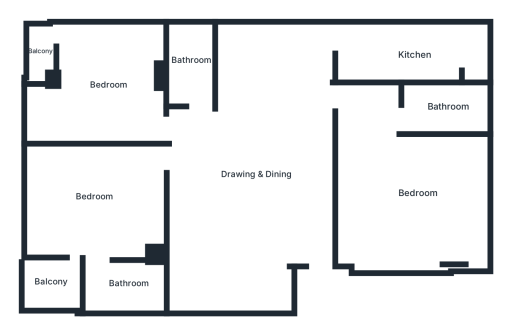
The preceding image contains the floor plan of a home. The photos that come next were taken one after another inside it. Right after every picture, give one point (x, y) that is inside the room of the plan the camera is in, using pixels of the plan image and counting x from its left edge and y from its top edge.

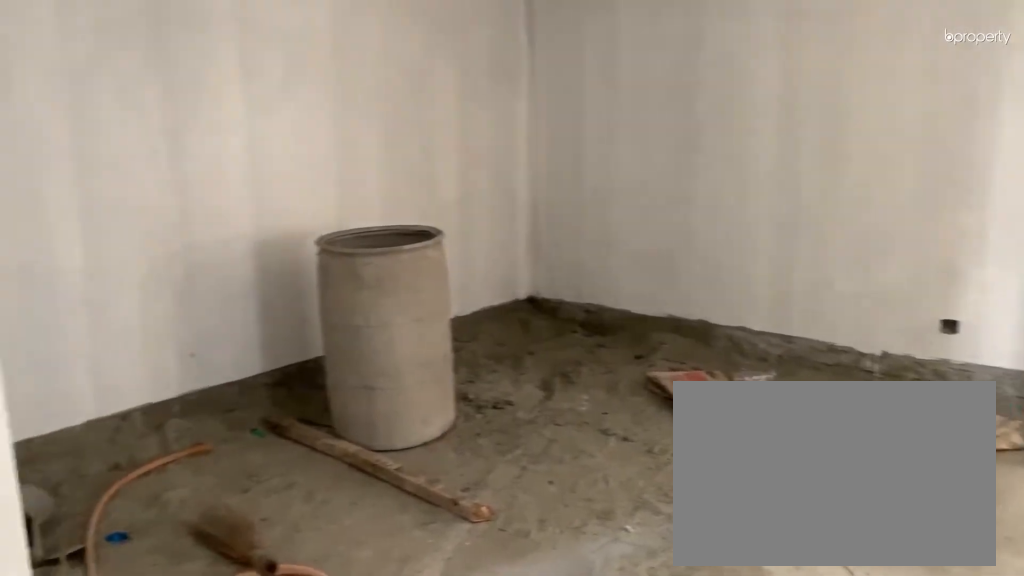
(257, 173)
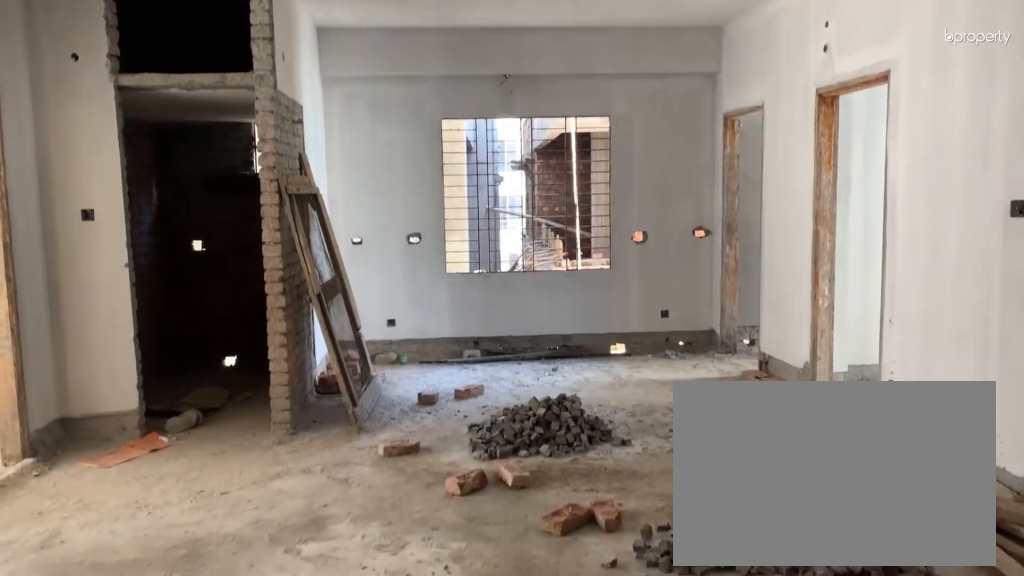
(257, 173)
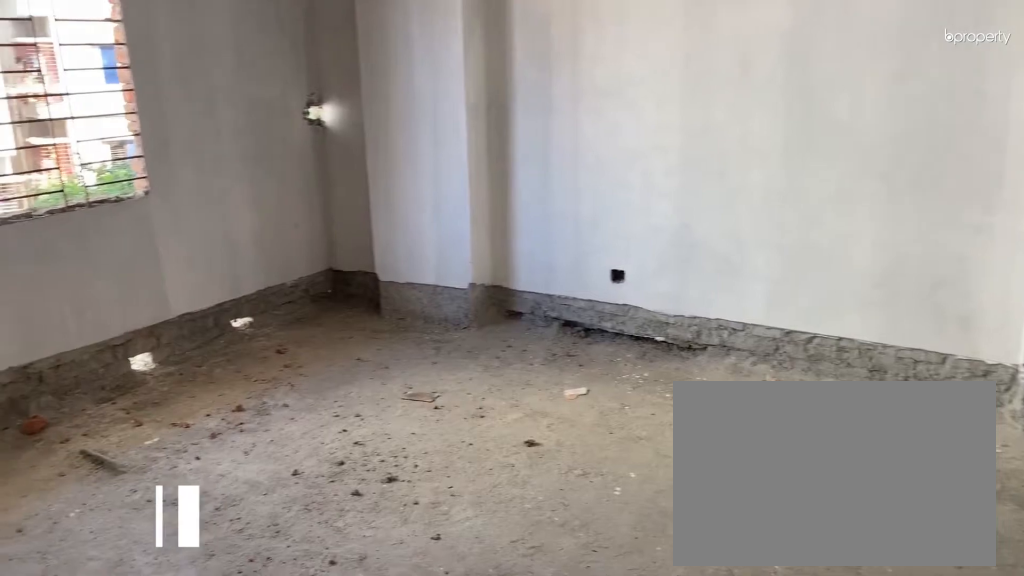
(417, 192)
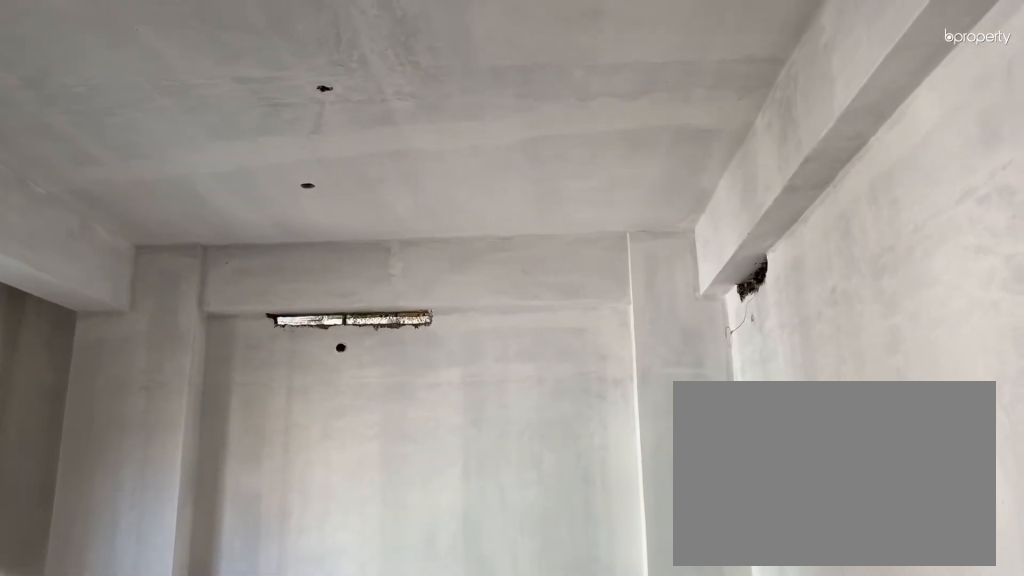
(417, 192)
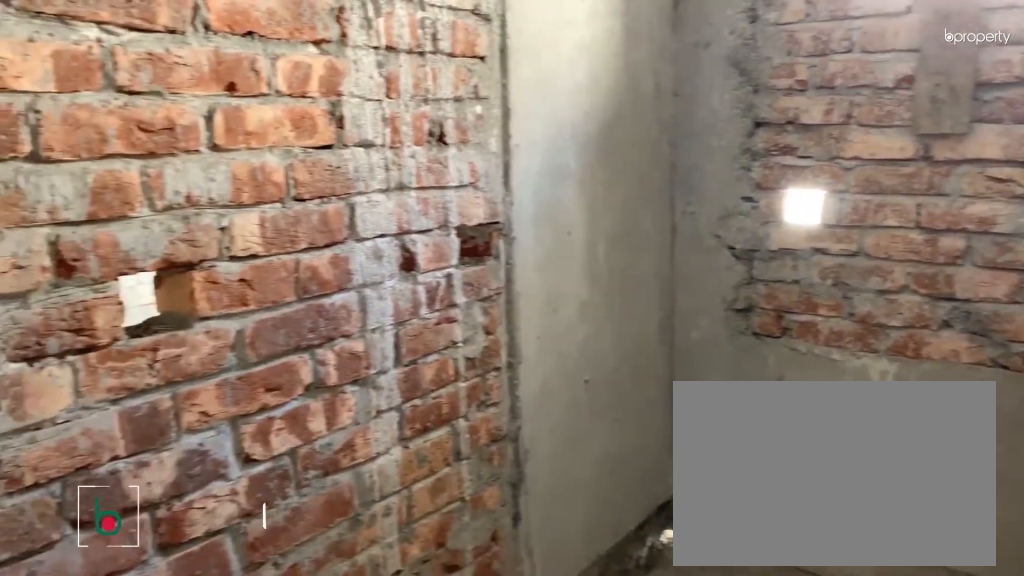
(449, 104)
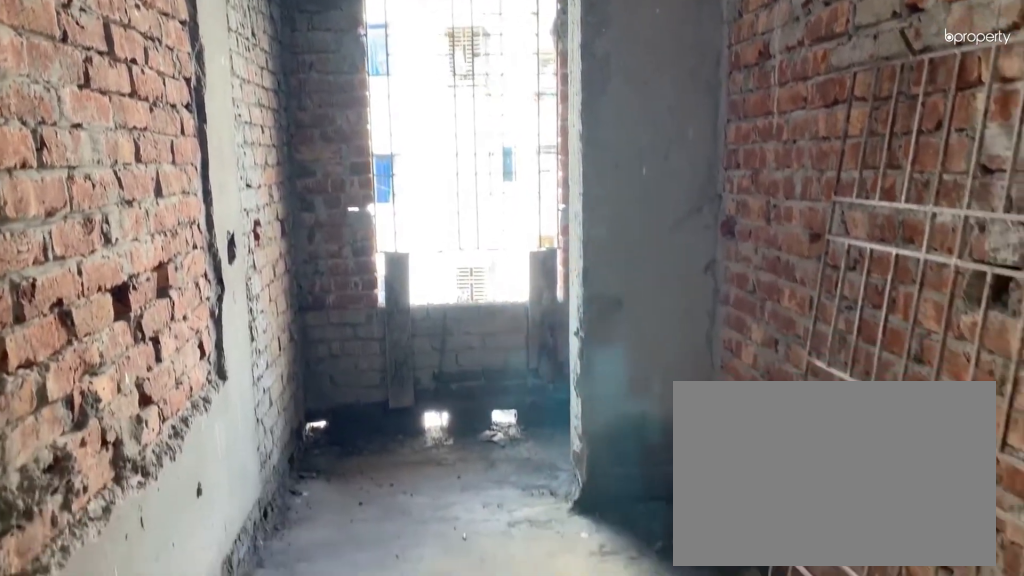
(410, 55)
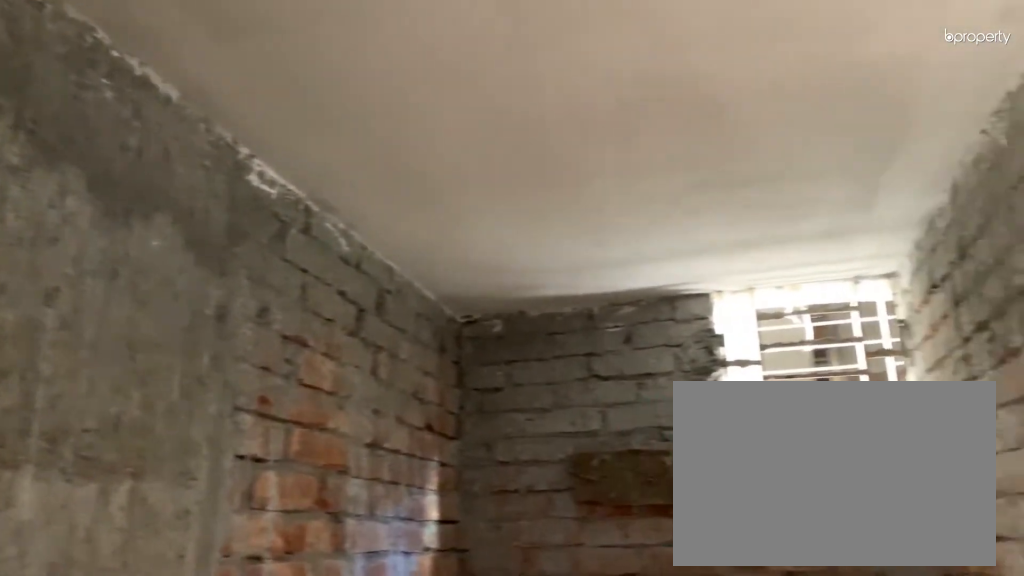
(190, 55)
